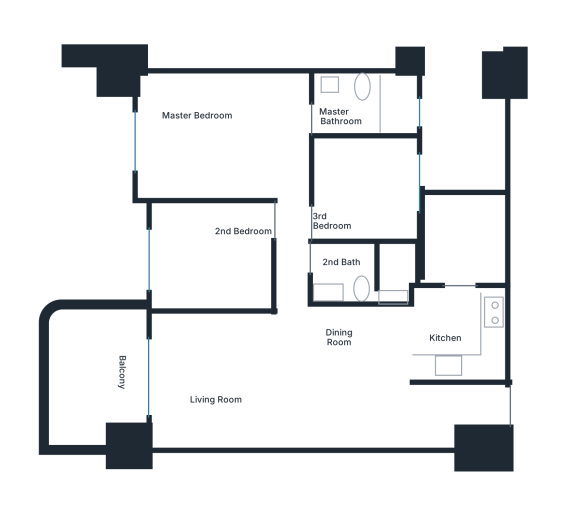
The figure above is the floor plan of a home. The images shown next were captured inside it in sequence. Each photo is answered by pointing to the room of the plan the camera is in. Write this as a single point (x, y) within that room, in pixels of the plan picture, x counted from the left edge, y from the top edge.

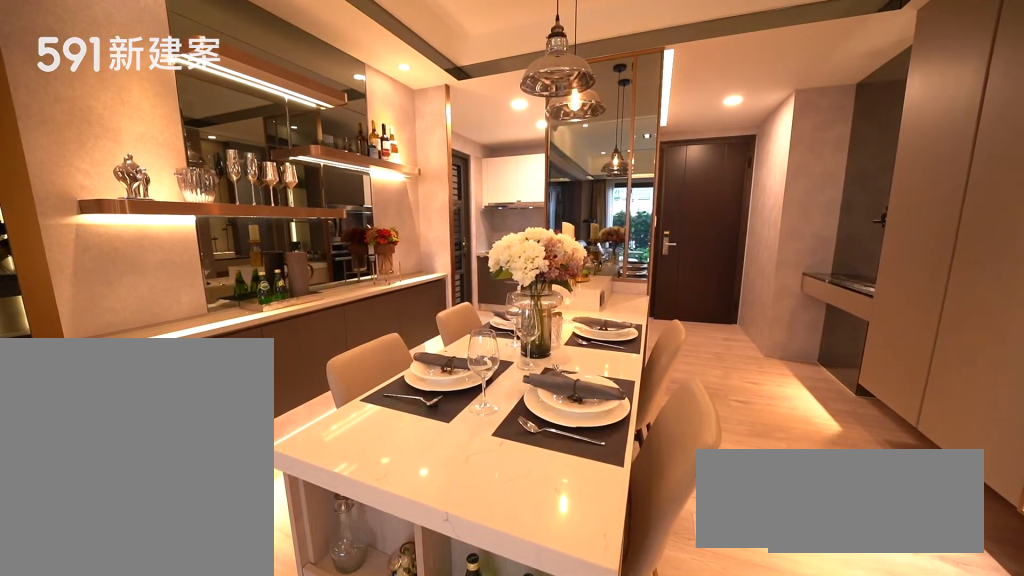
(363, 347)
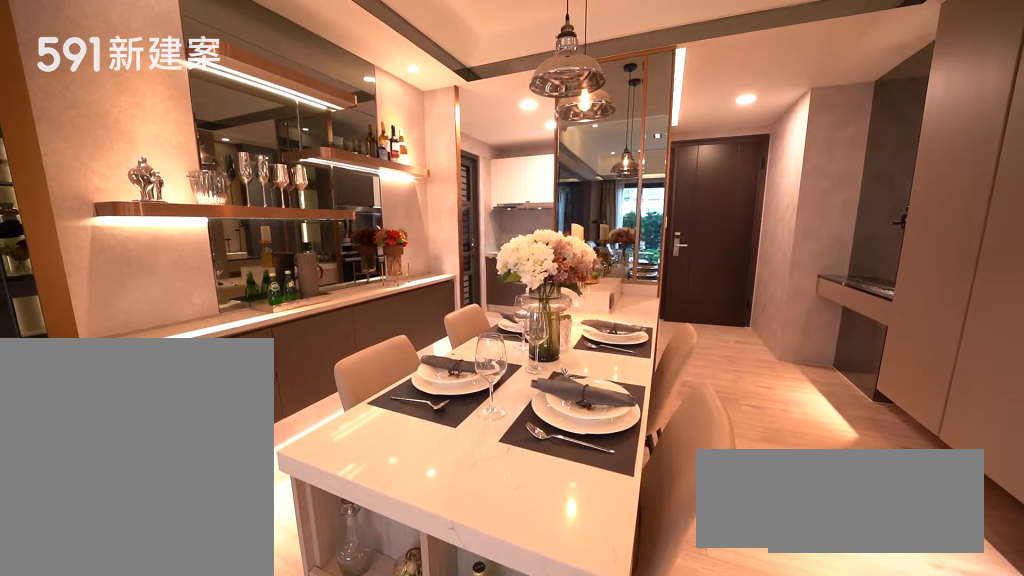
(363, 347)
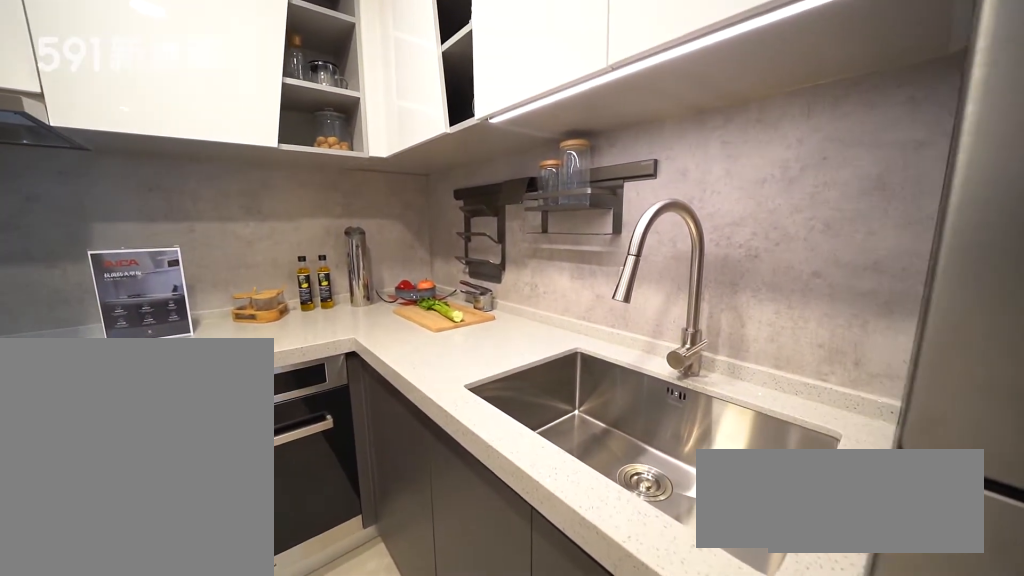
(462, 335)
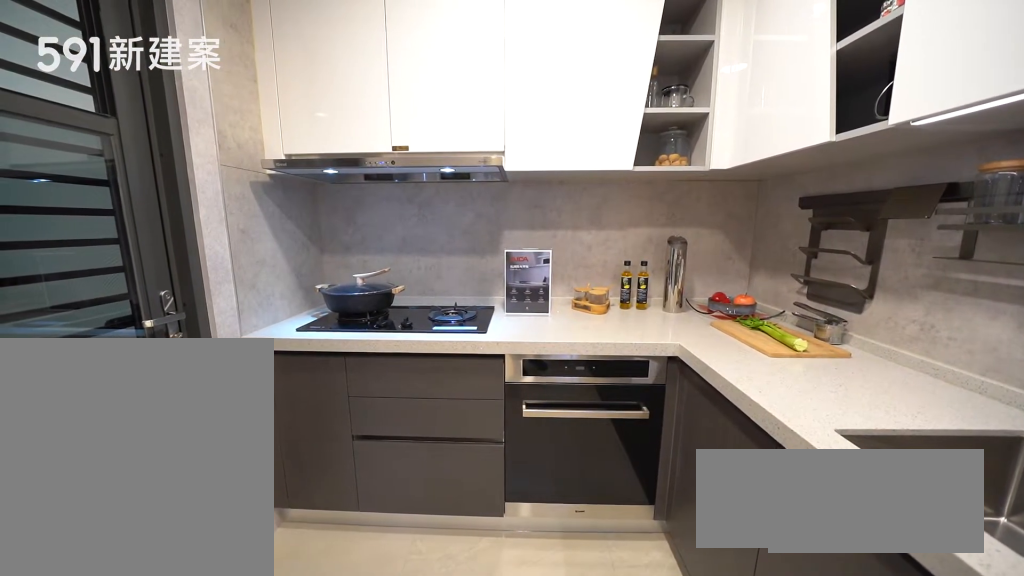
(462, 335)
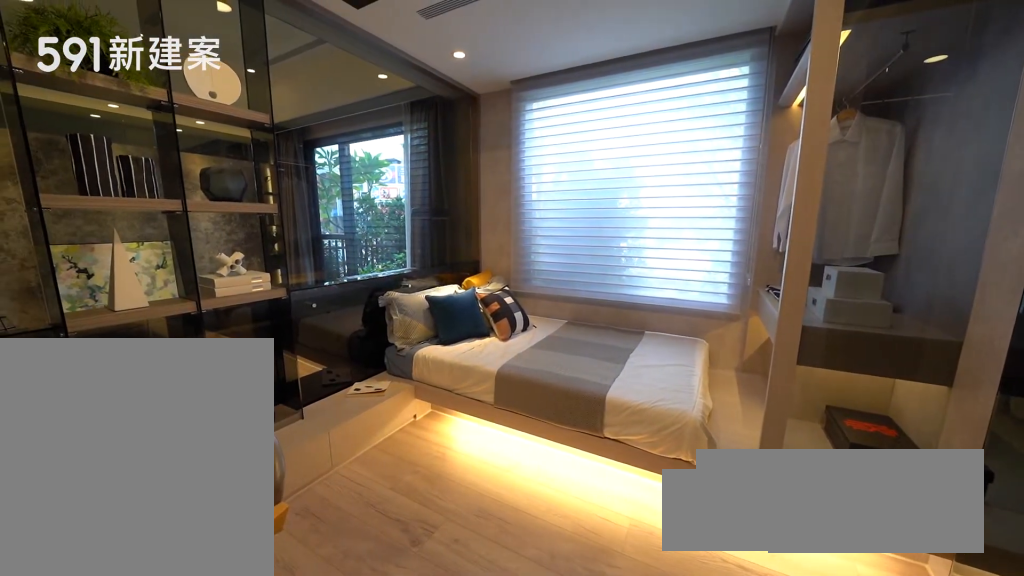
(208, 257)
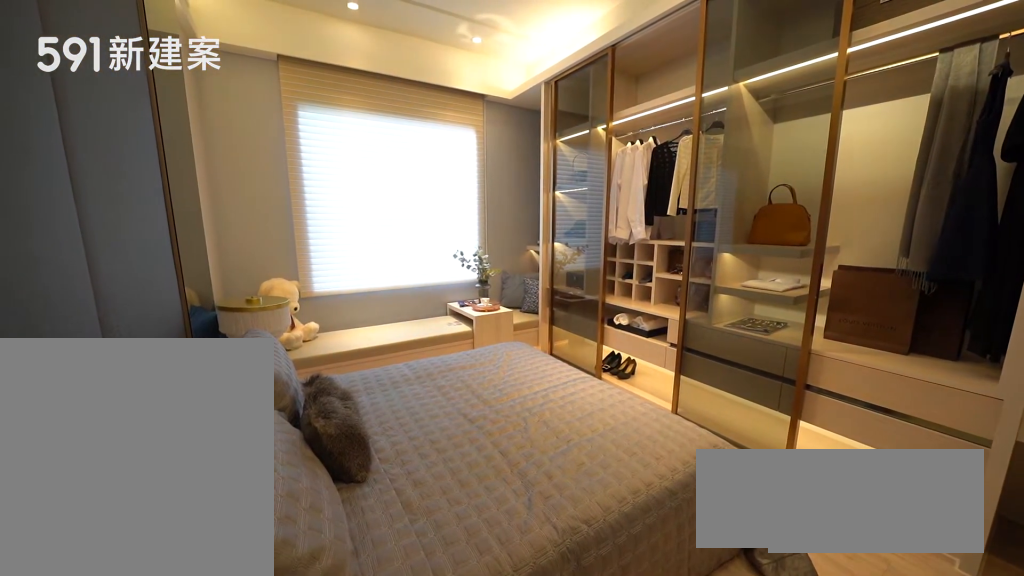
(222, 132)
